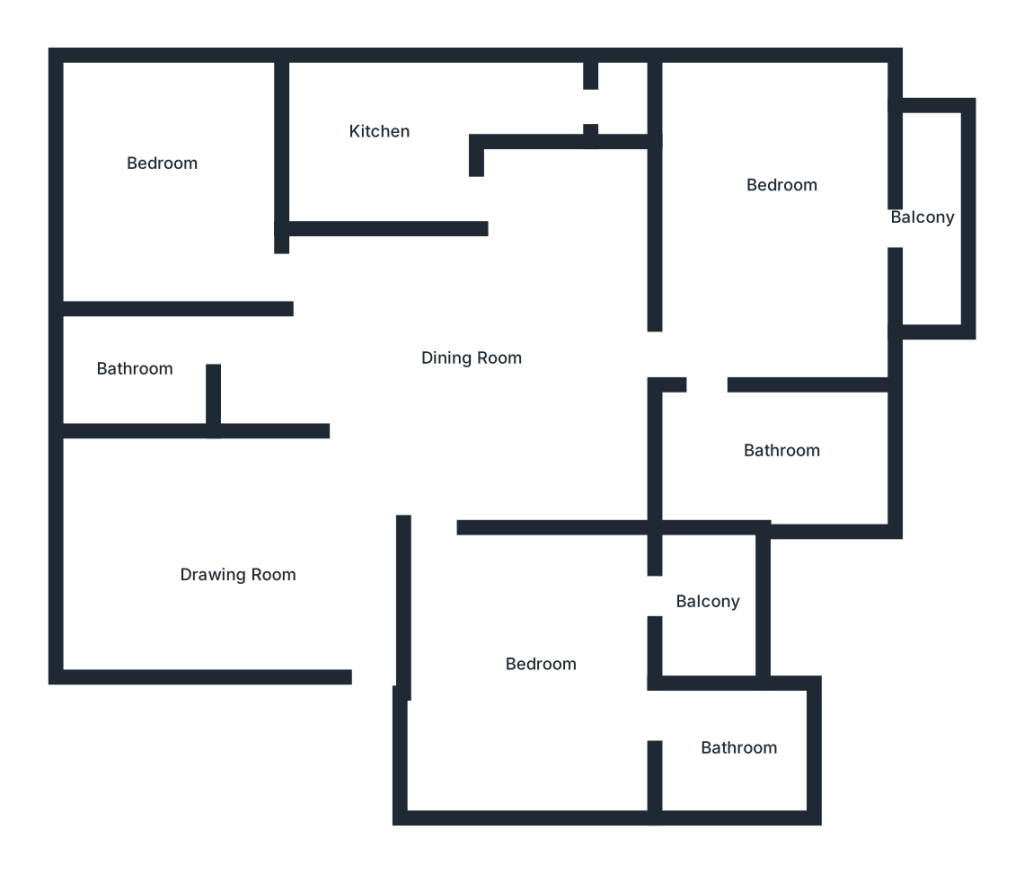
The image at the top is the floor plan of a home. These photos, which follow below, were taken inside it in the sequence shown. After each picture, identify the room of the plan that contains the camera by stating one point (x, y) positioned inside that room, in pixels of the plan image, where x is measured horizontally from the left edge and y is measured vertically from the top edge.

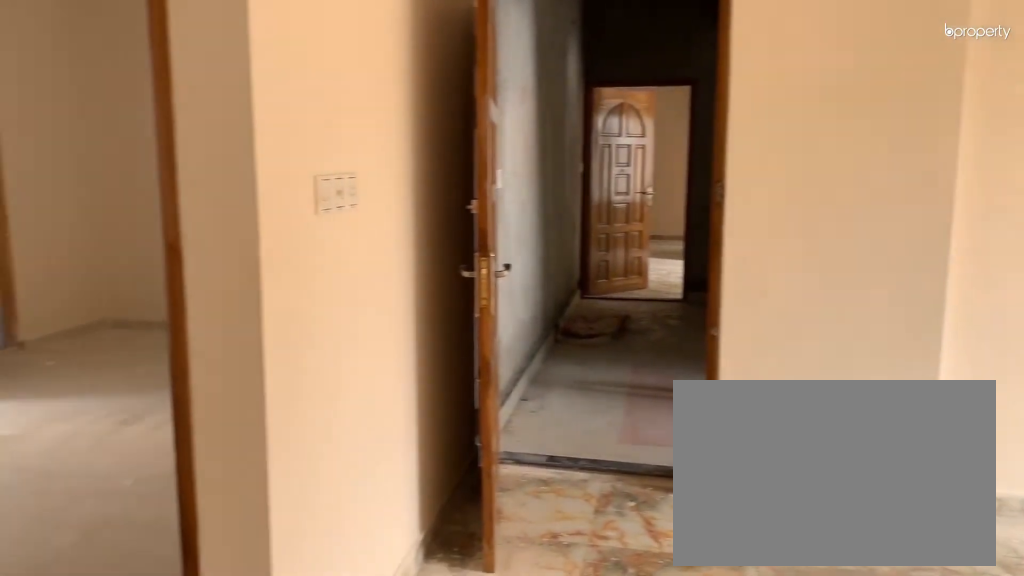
(479, 330)
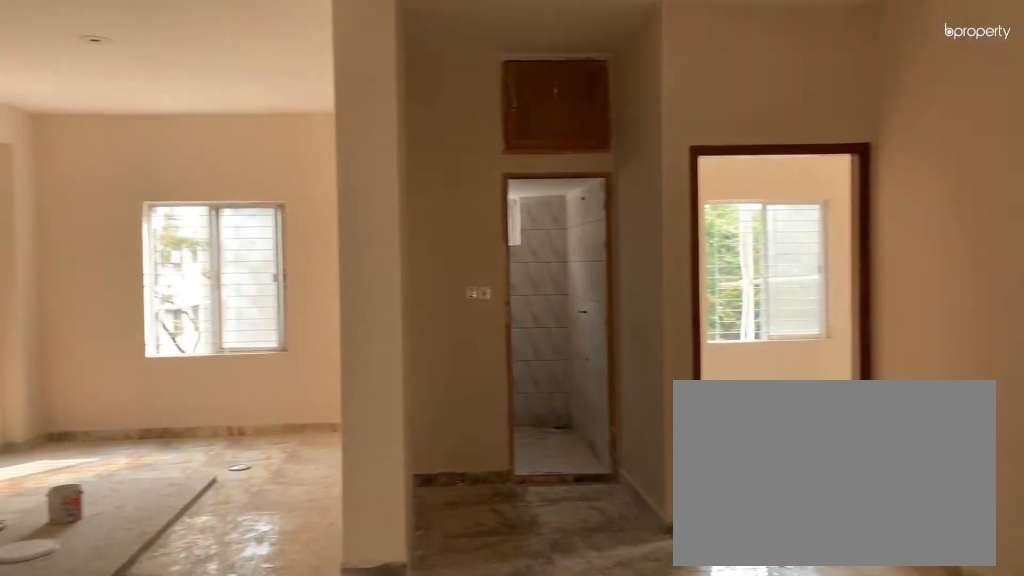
(479, 330)
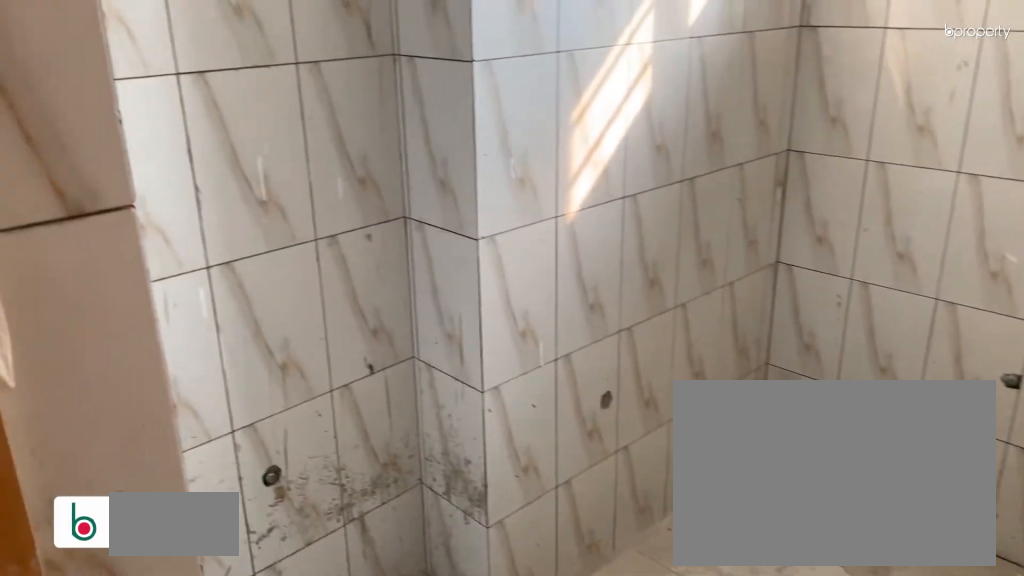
(133, 372)
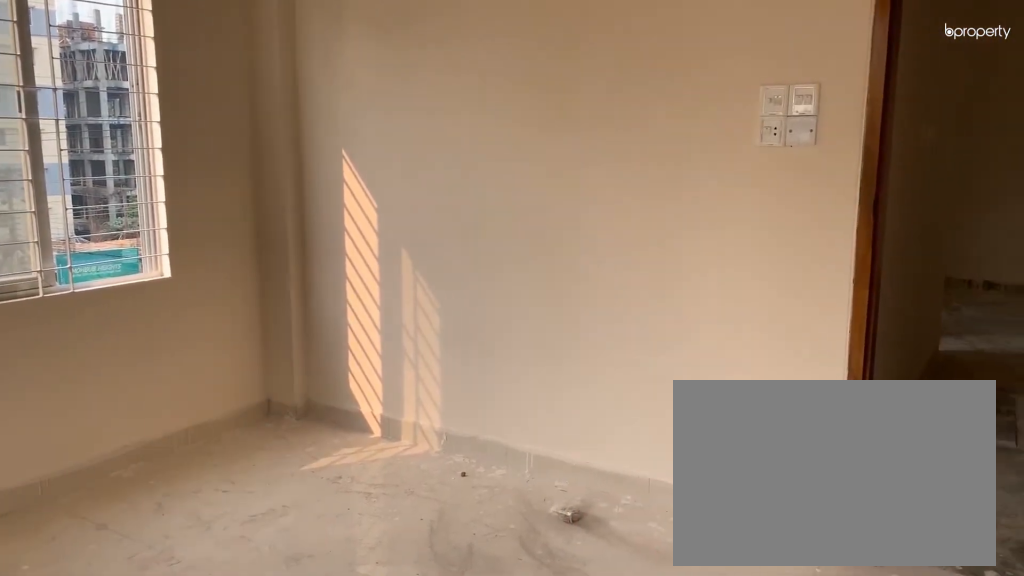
(180, 170)
